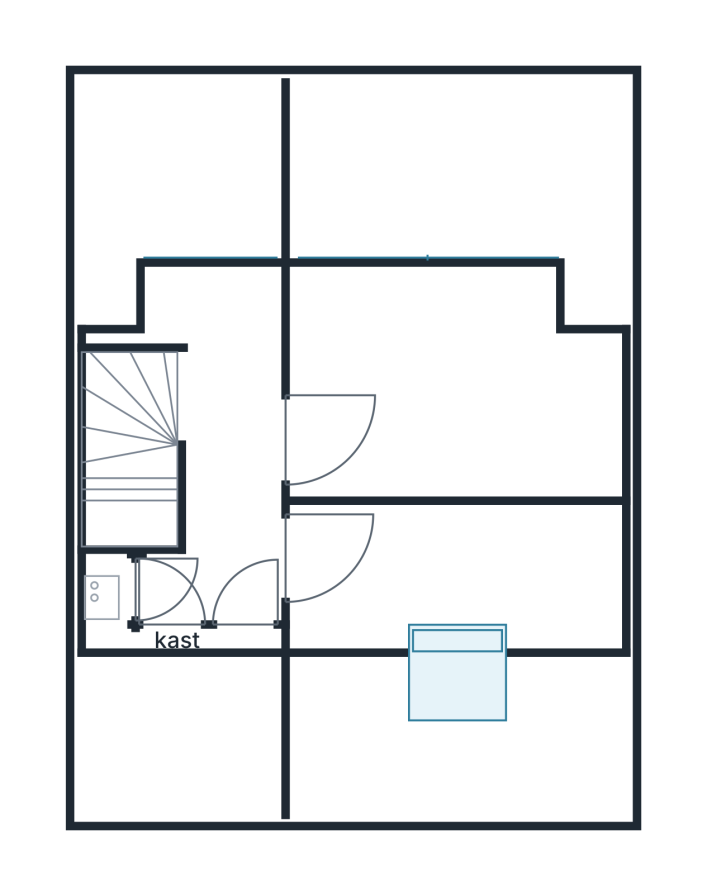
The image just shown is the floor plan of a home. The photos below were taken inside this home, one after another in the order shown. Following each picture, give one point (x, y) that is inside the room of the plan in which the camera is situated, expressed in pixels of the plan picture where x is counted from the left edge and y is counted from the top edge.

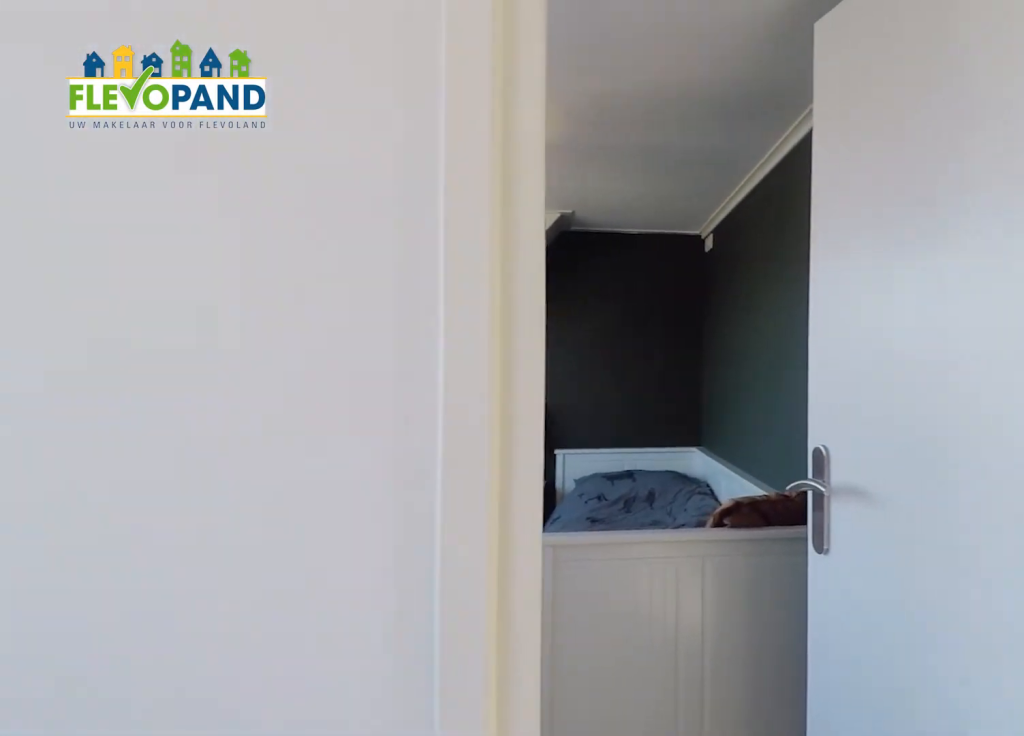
(216, 303)
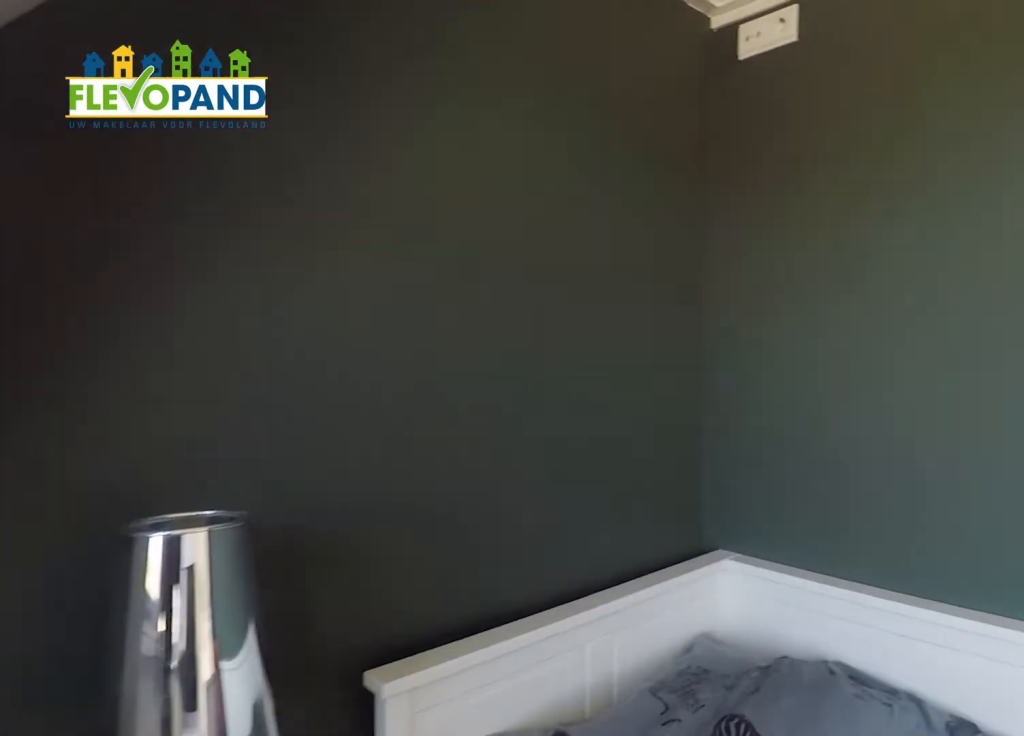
(354, 329)
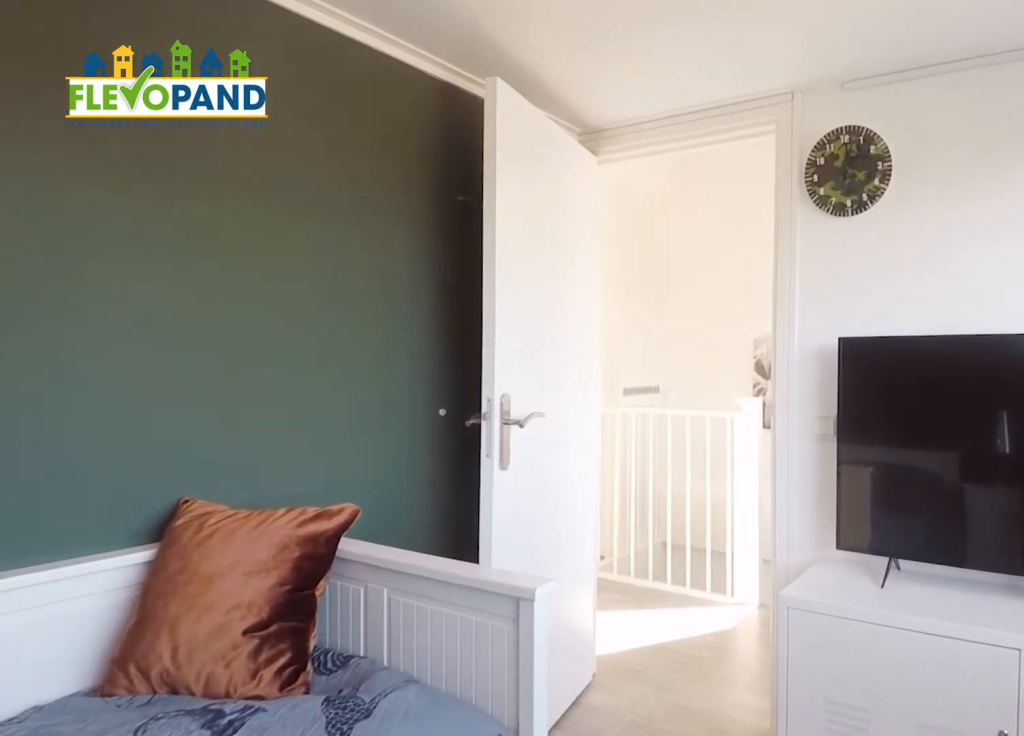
(354, 329)
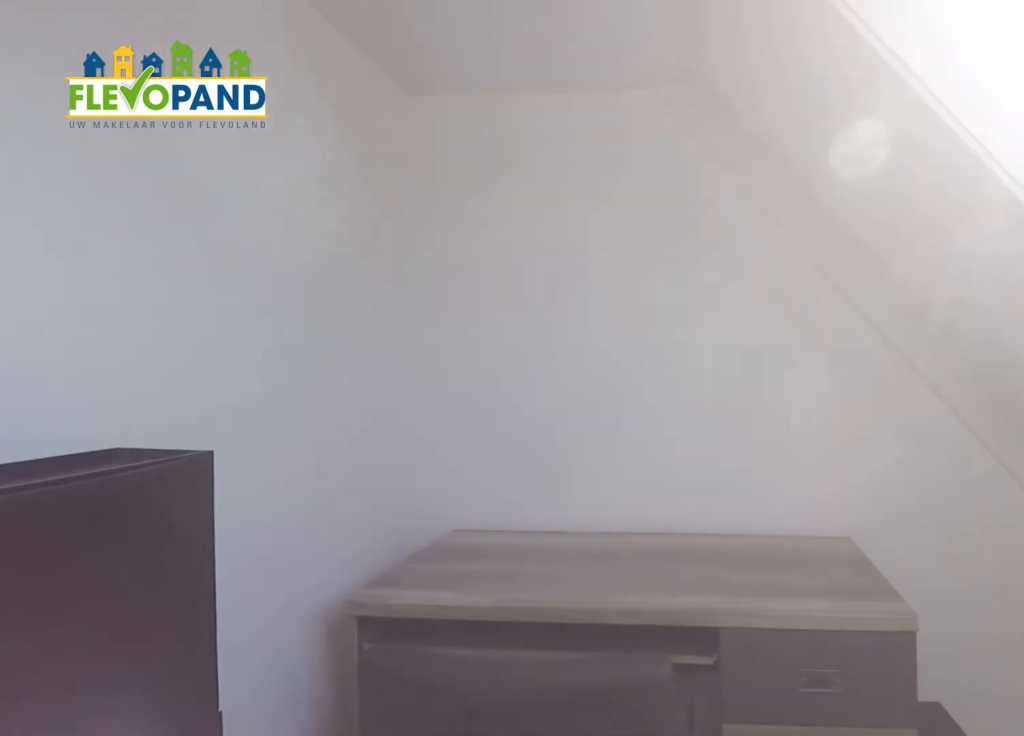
(458, 591)
